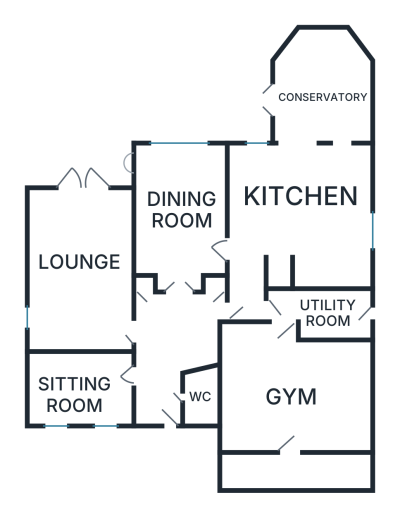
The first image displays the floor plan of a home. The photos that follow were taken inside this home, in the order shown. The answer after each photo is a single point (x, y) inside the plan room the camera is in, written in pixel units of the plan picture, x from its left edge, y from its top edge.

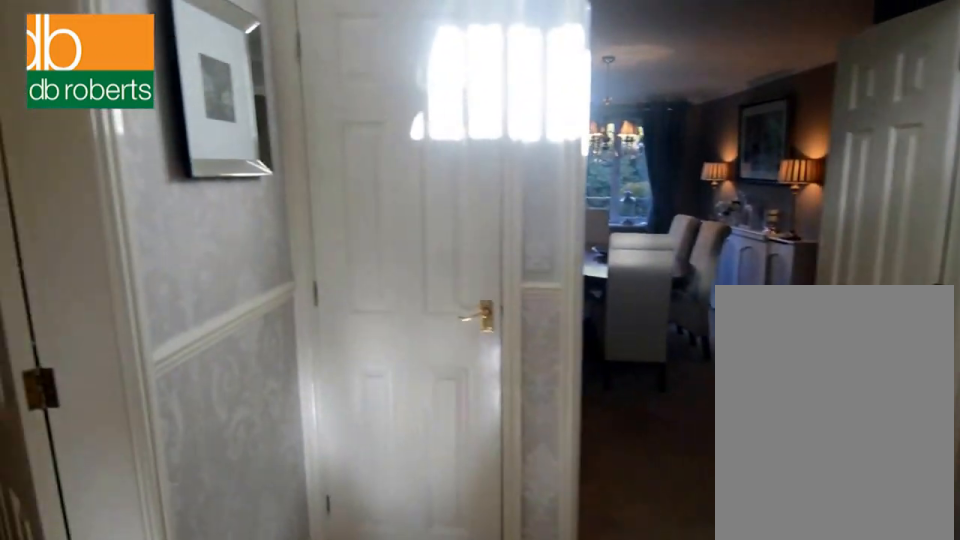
(177, 354)
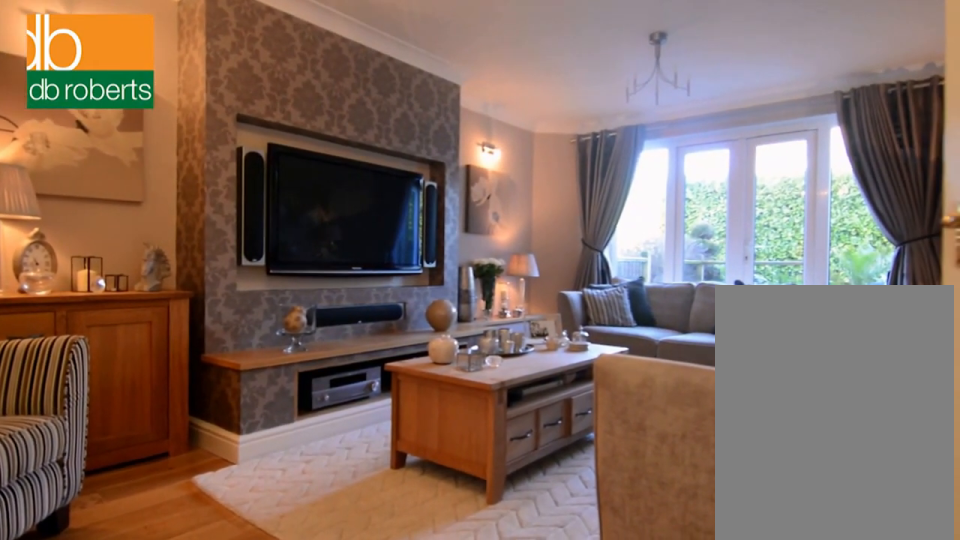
(79, 269)
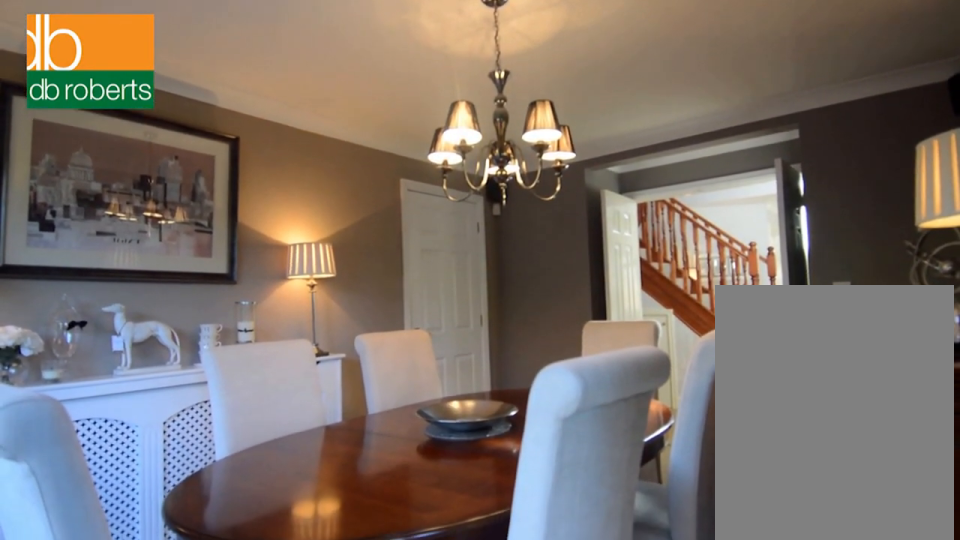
(180, 212)
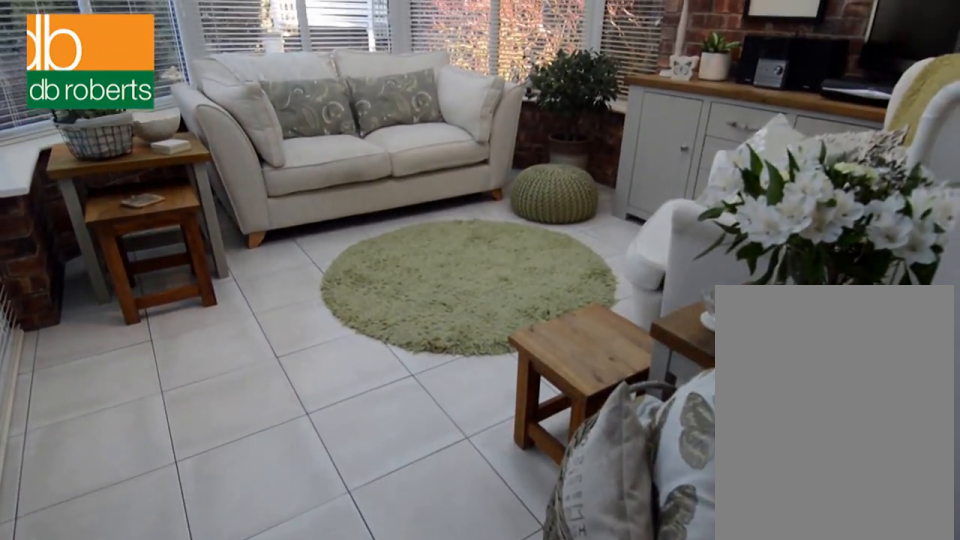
(321, 87)
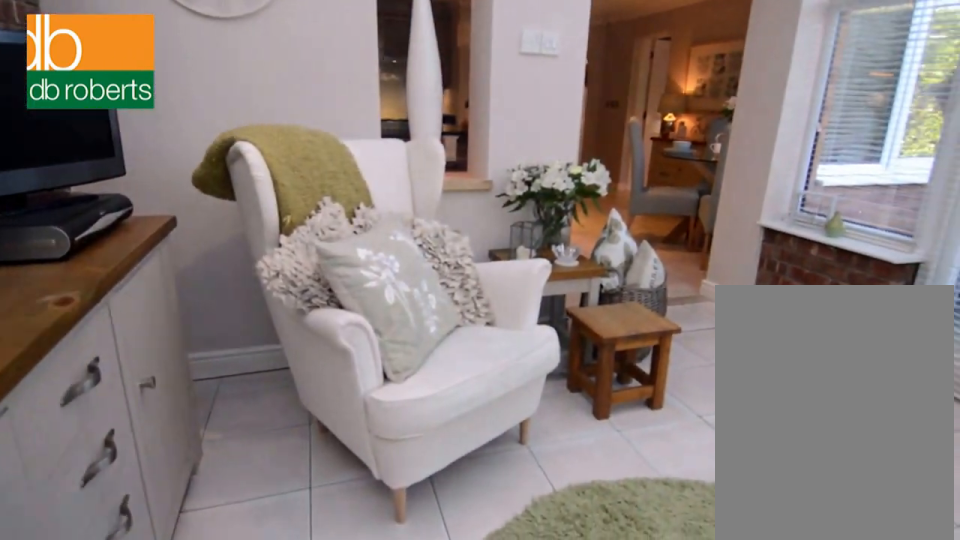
(321, 87)
